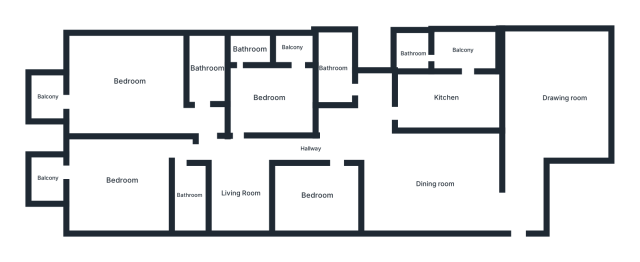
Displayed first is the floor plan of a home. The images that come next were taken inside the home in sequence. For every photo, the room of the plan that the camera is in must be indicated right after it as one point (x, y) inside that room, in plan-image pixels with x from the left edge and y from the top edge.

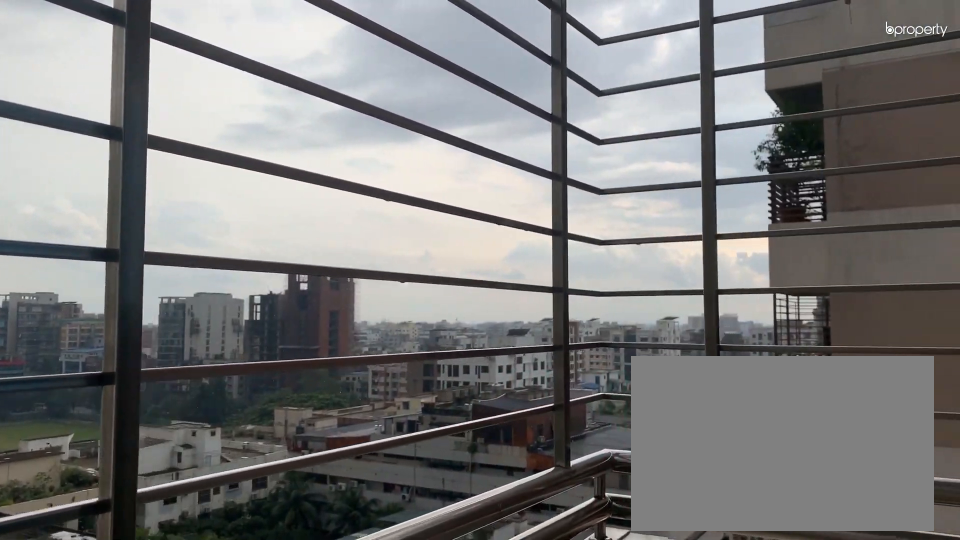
(47, 95)
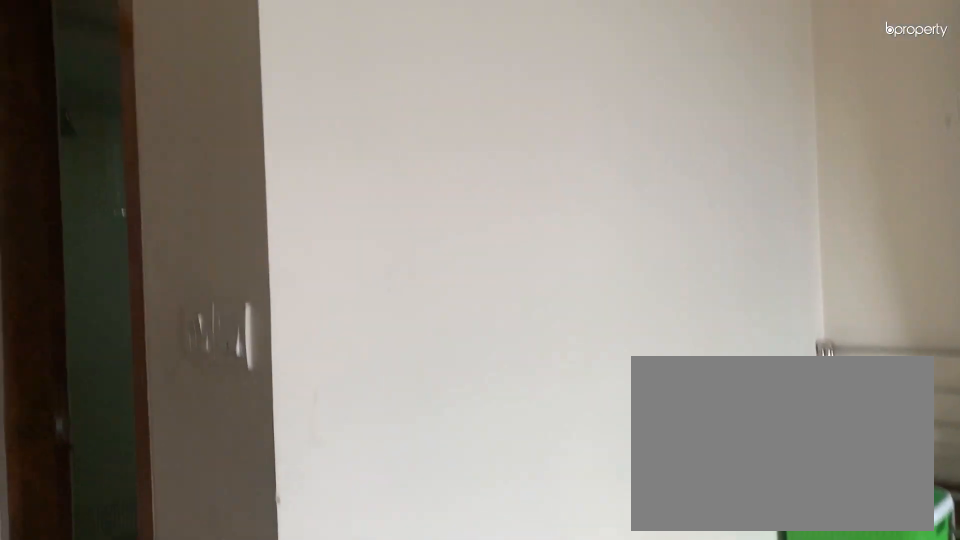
(122, 178)
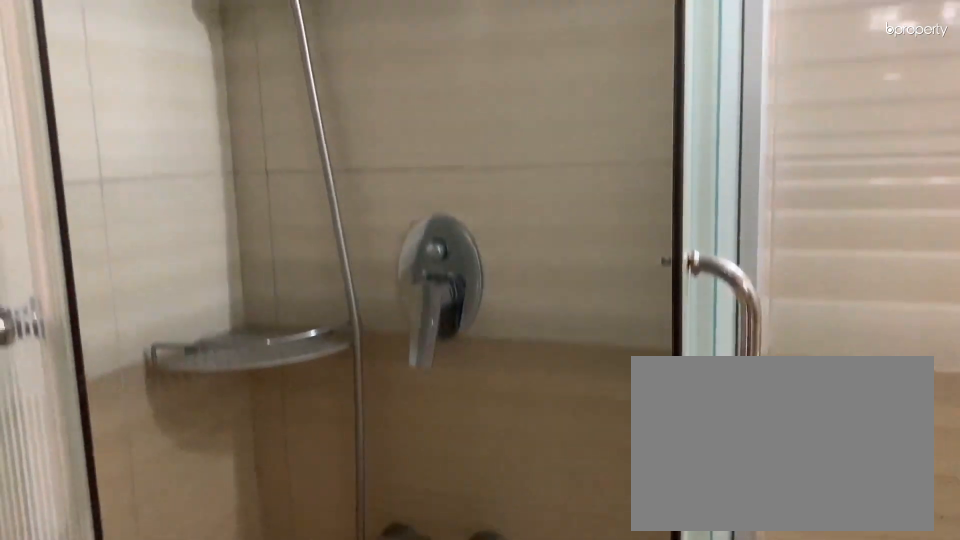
(189, 194)
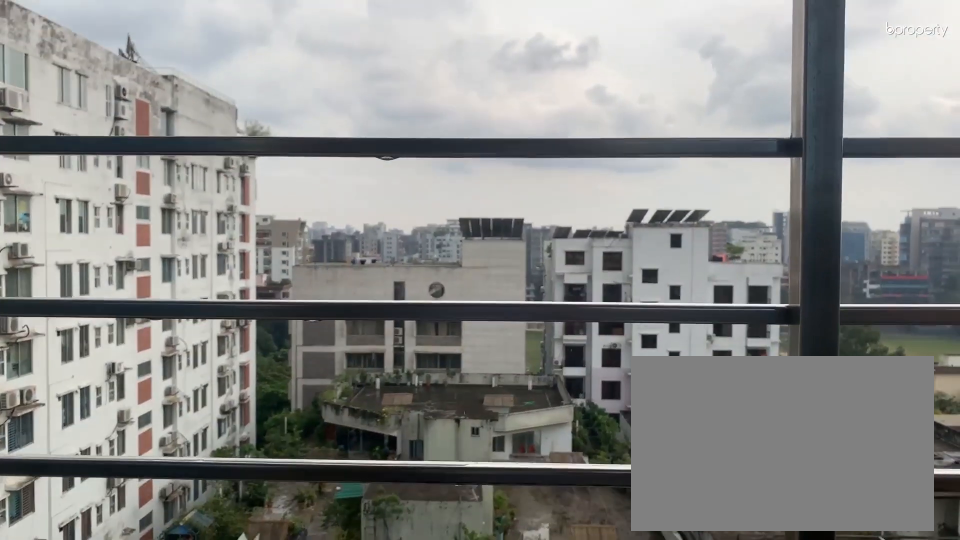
(48, 178)
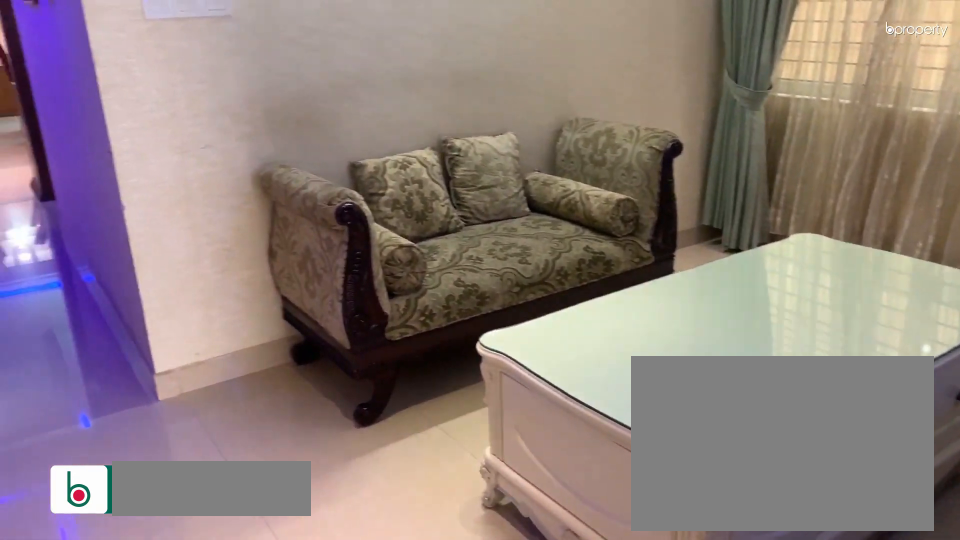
(239, 193)
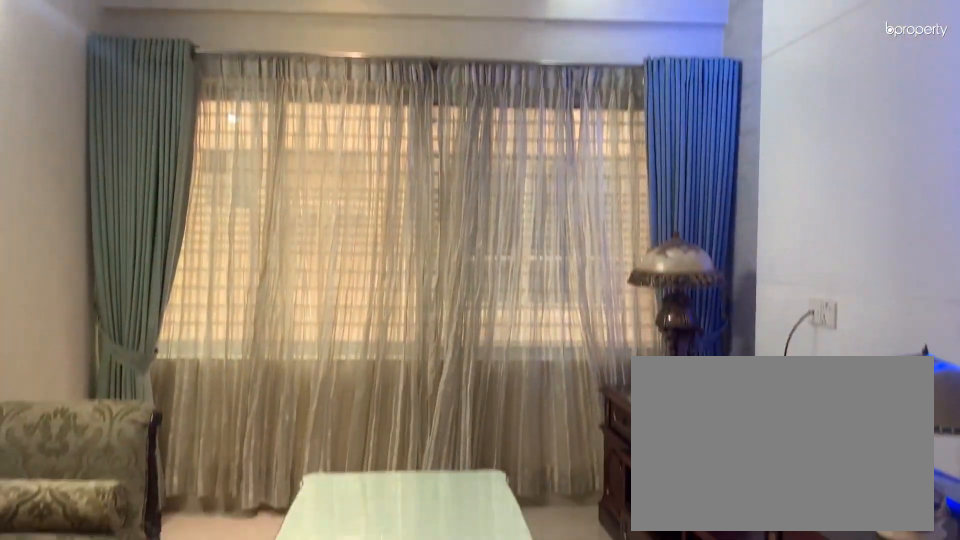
(239, 193)
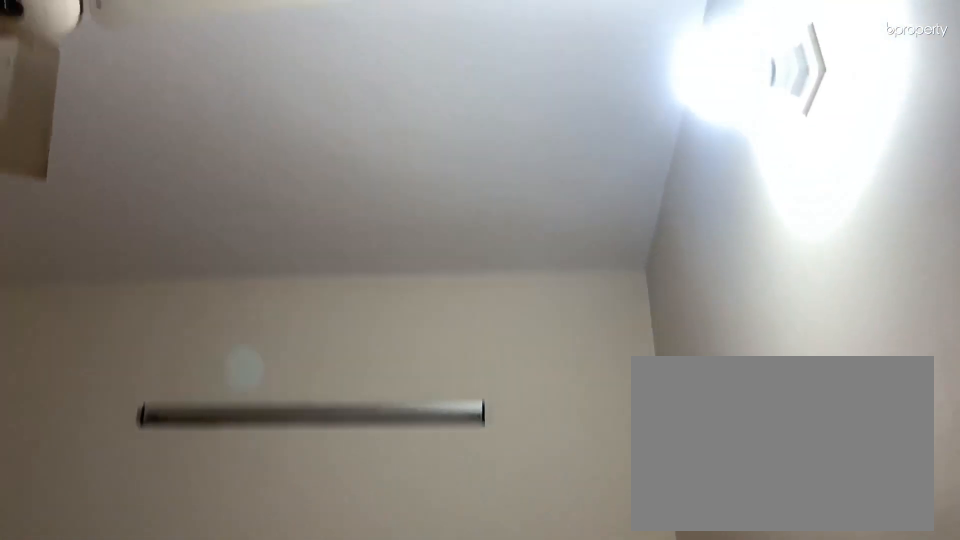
(317, 194)
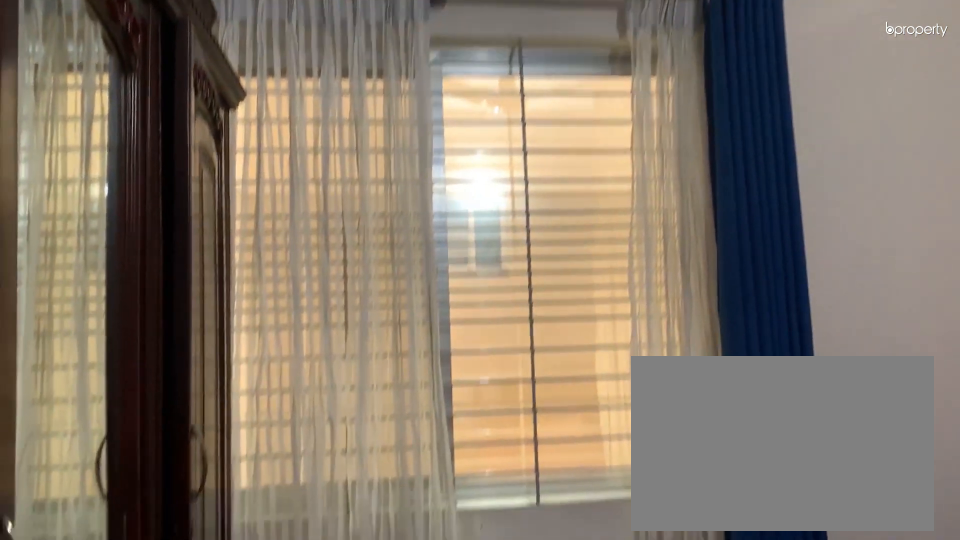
(317, 194)
